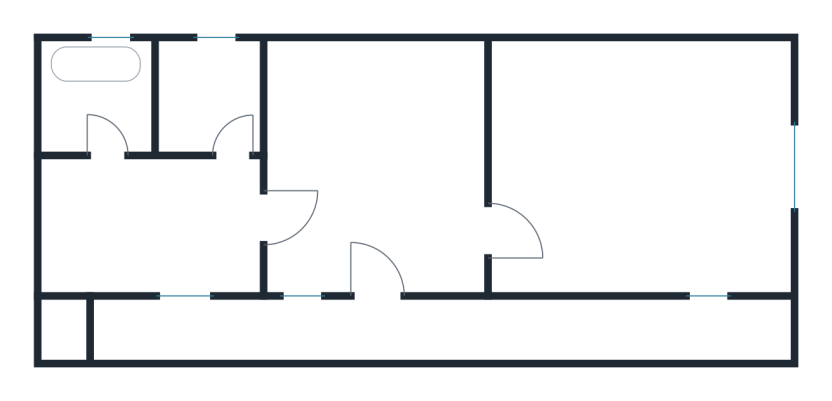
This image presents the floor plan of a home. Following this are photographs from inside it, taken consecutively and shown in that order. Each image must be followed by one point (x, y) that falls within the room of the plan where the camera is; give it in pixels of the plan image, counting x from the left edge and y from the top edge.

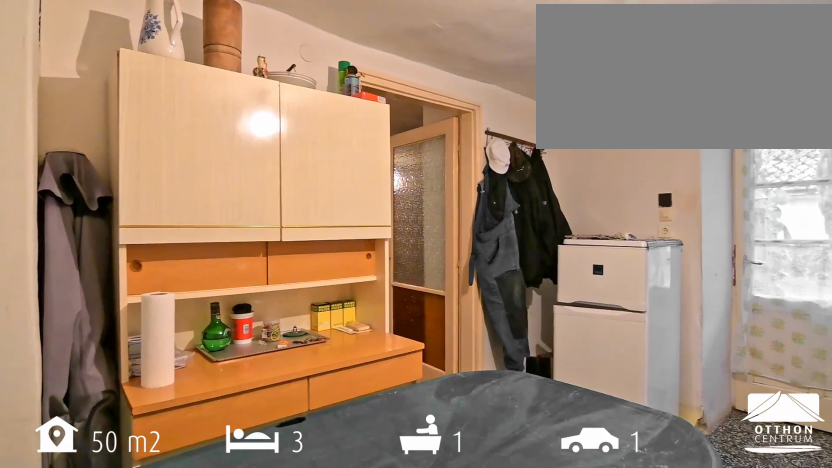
(375, 162)
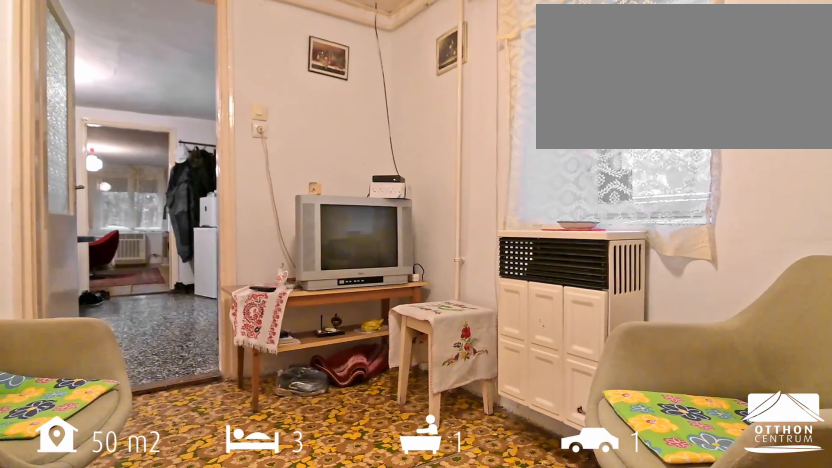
(135, 226)
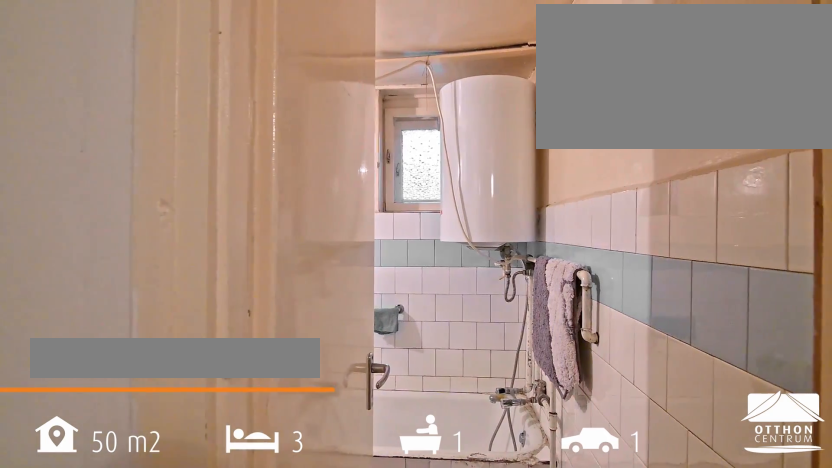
(101, 106)
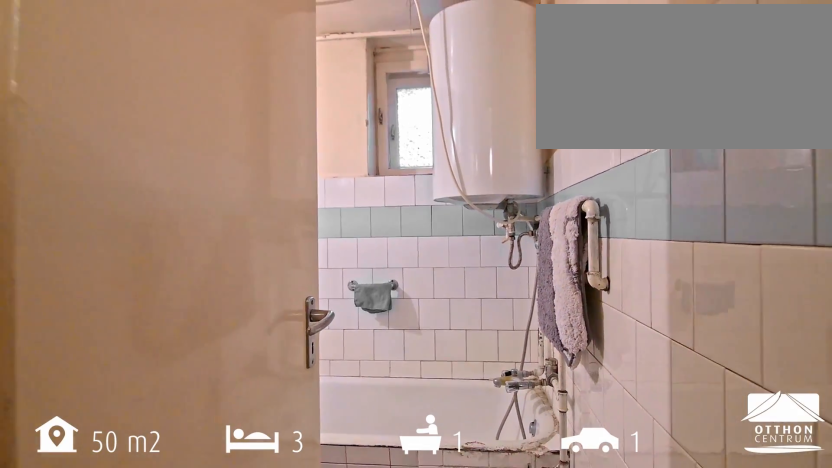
(101, 105)
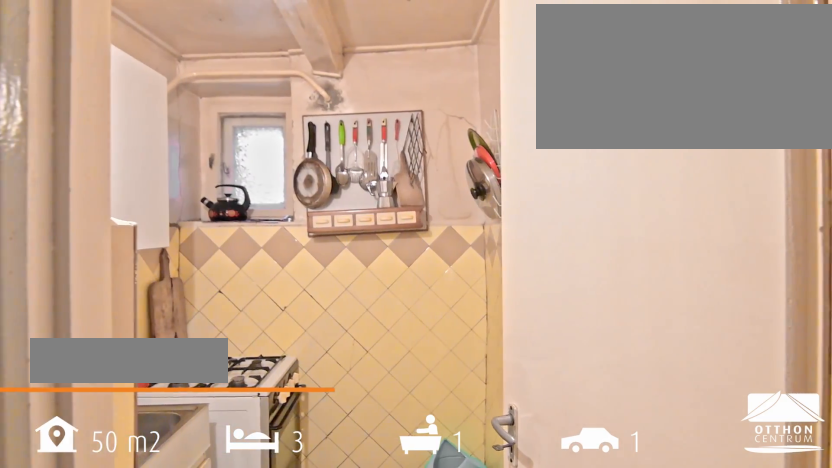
(207, 91)
